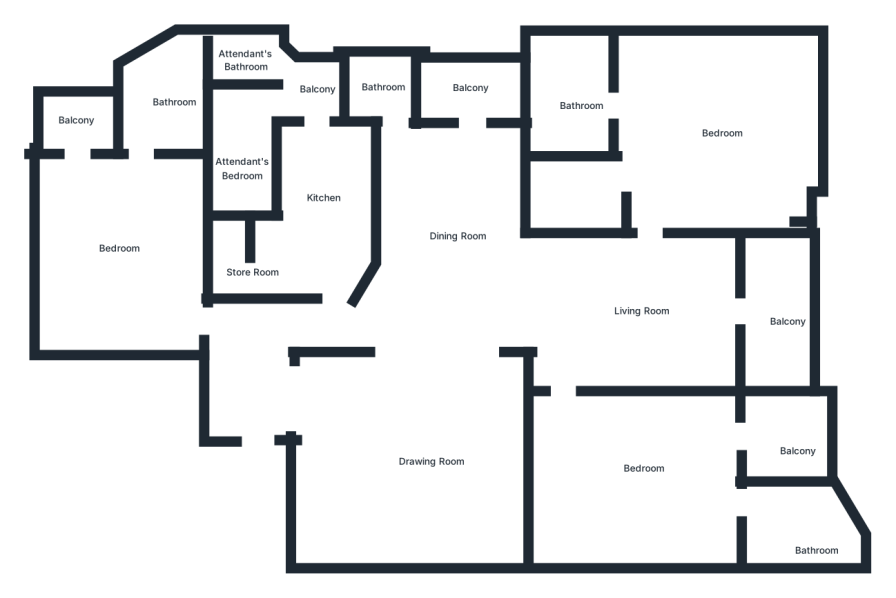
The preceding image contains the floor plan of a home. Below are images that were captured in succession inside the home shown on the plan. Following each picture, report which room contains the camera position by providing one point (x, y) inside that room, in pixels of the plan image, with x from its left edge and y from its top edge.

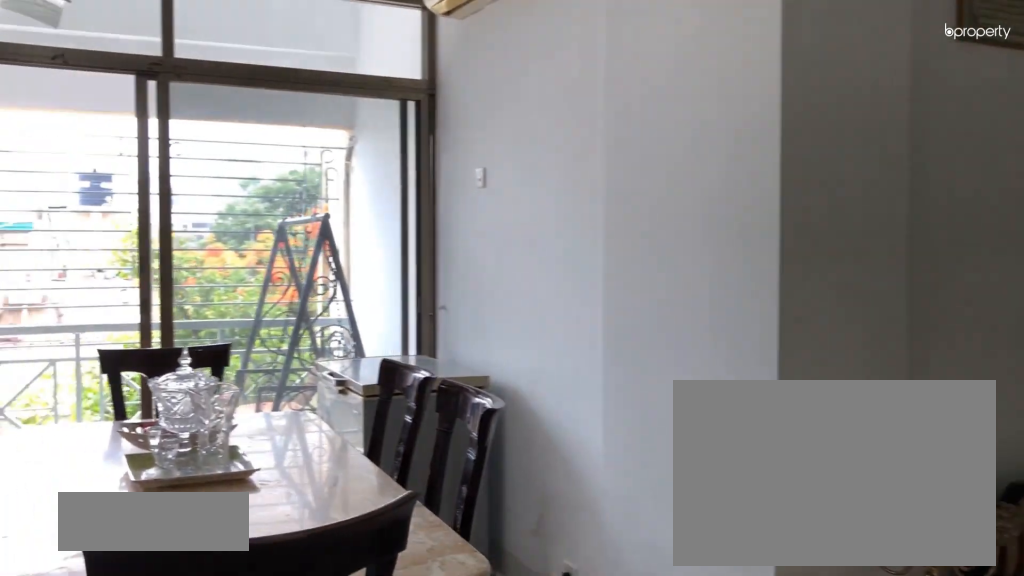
(453, 219)
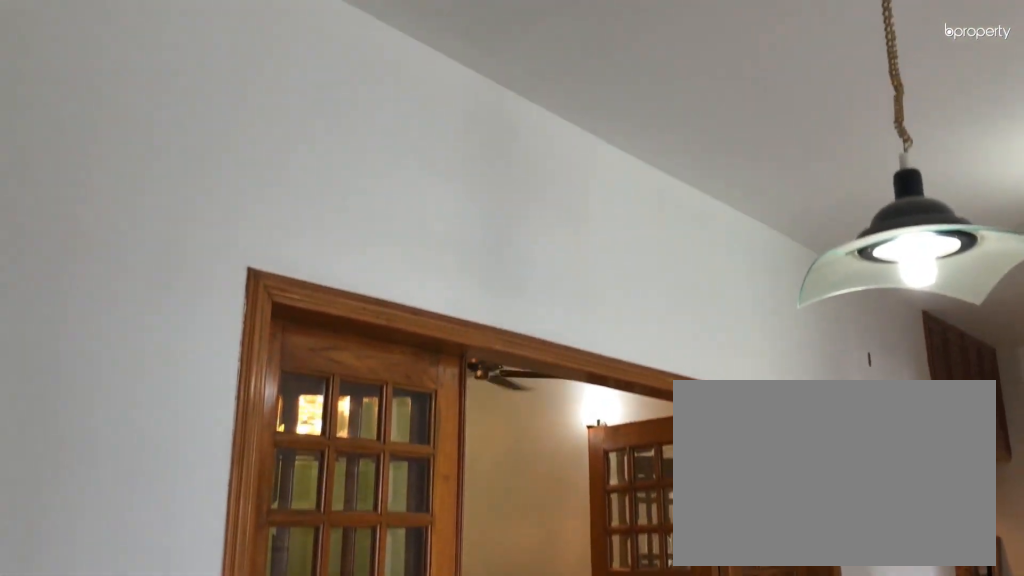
(453, 219)
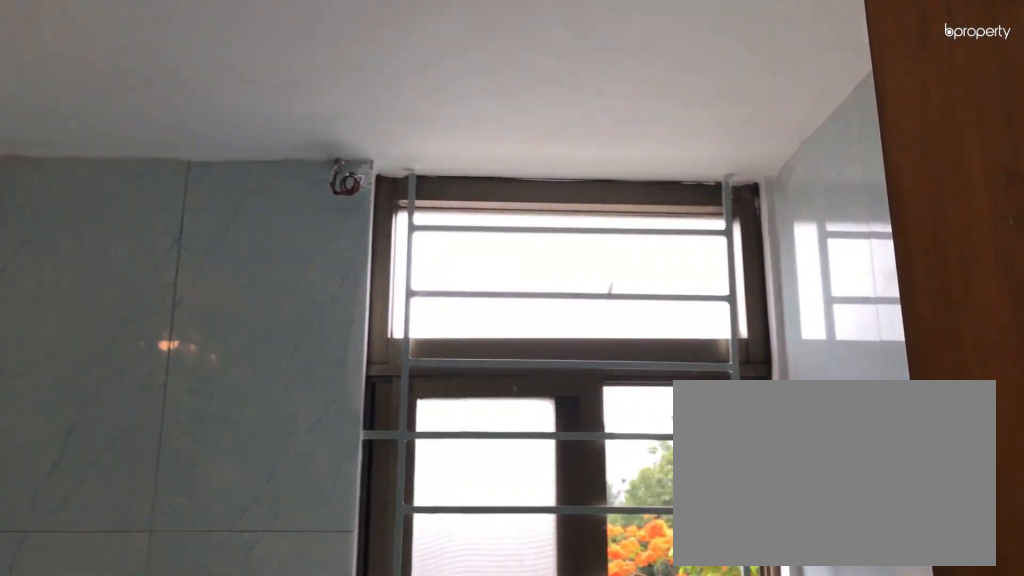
(377, 82)
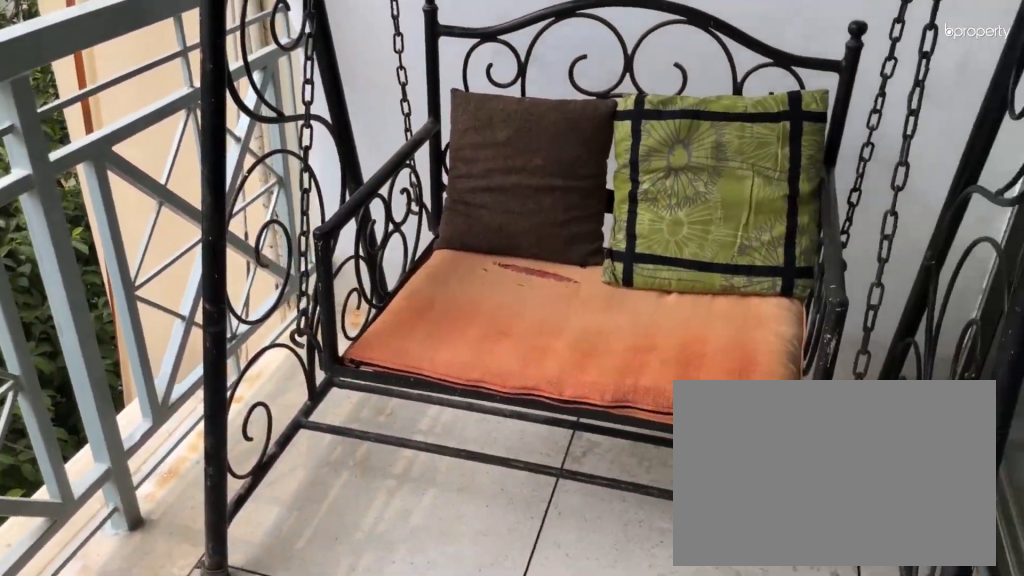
(464, 84)
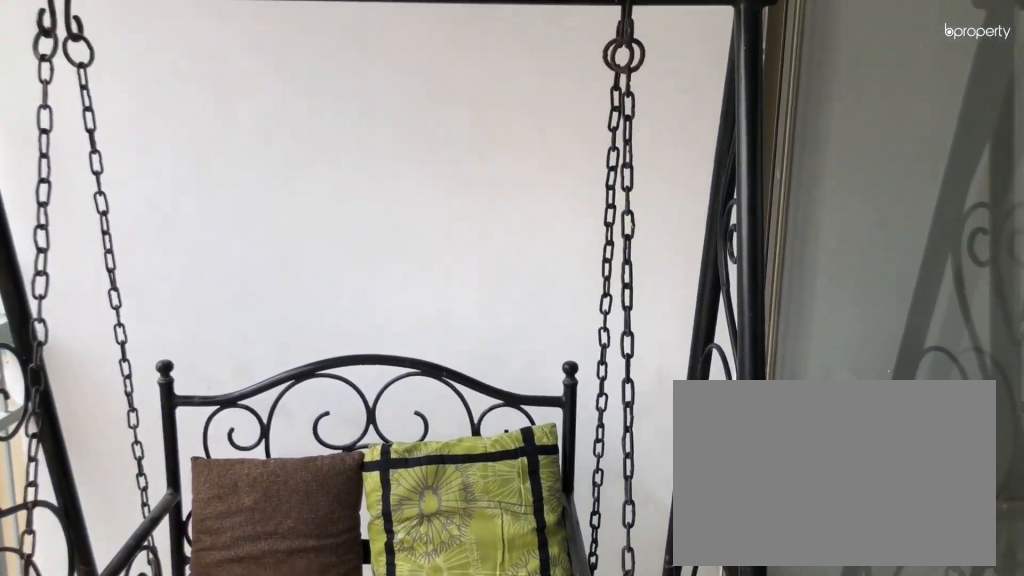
(464, 84)
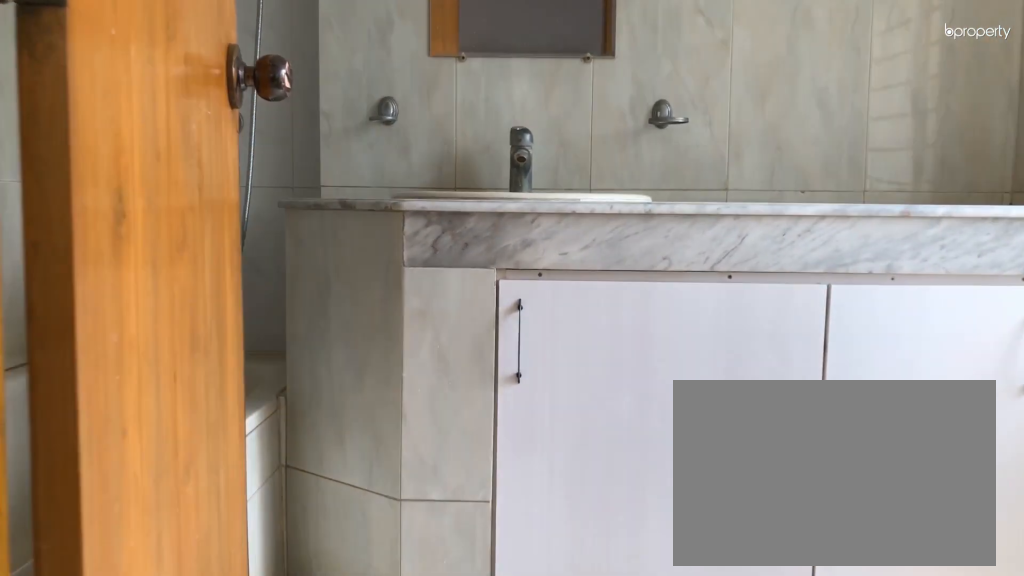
(561, 99)
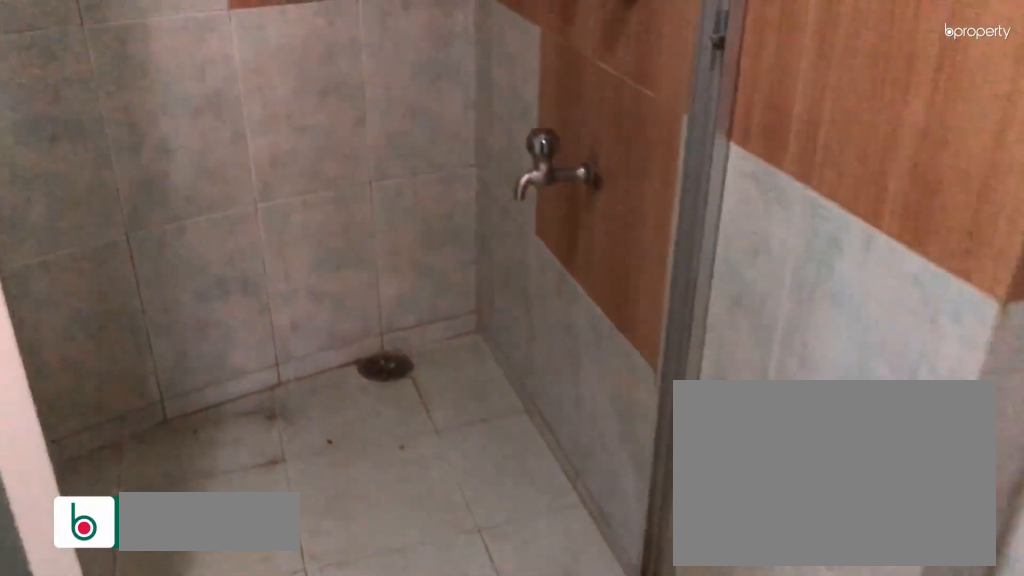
(798, 515)
